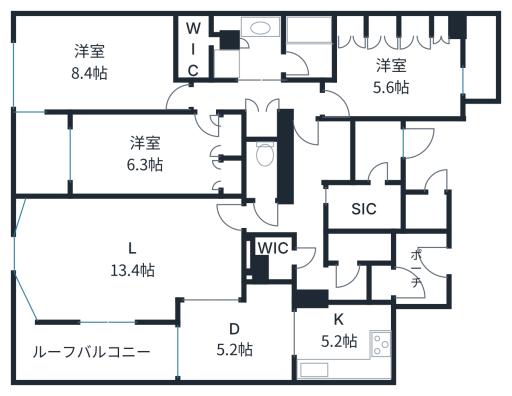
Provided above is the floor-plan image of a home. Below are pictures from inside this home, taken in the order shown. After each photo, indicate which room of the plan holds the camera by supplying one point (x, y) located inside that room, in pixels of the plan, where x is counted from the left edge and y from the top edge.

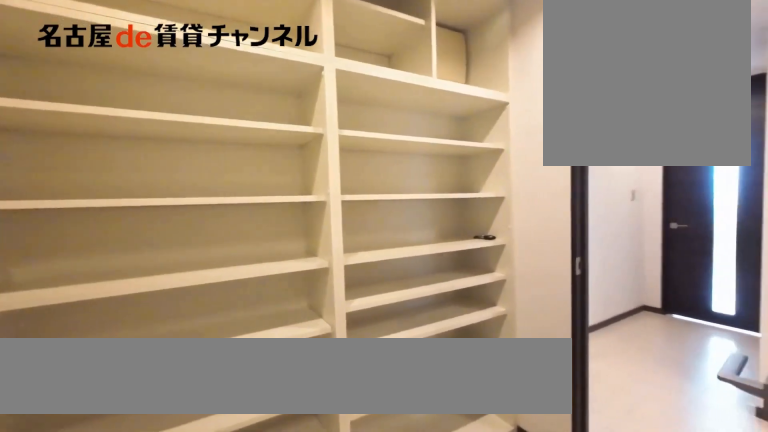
(364, 207)
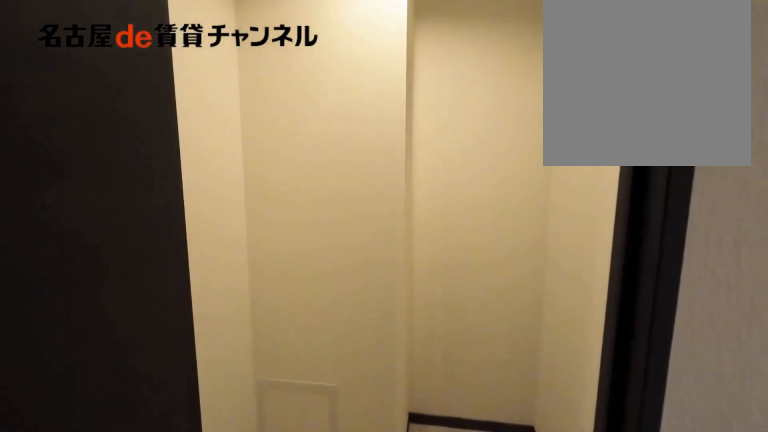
(276, 257)
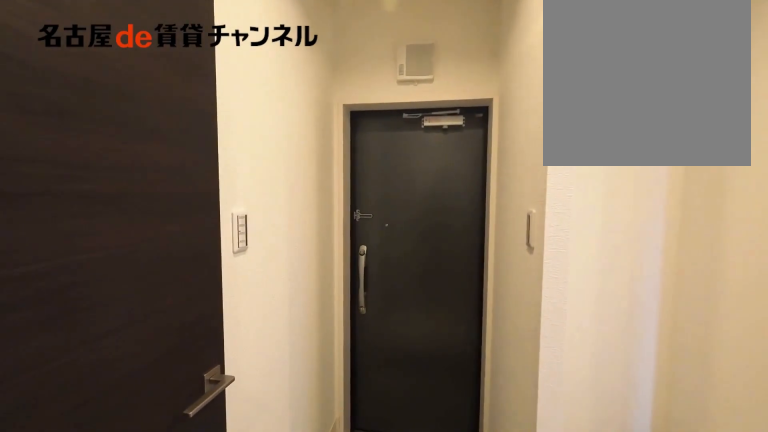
(326, 270)
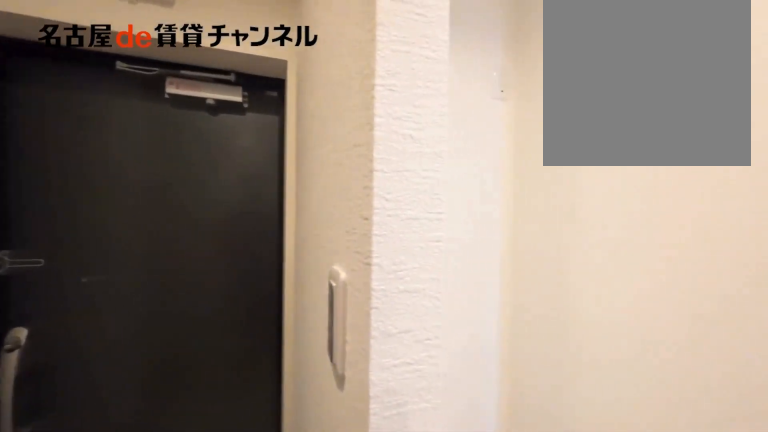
(359, 248)
